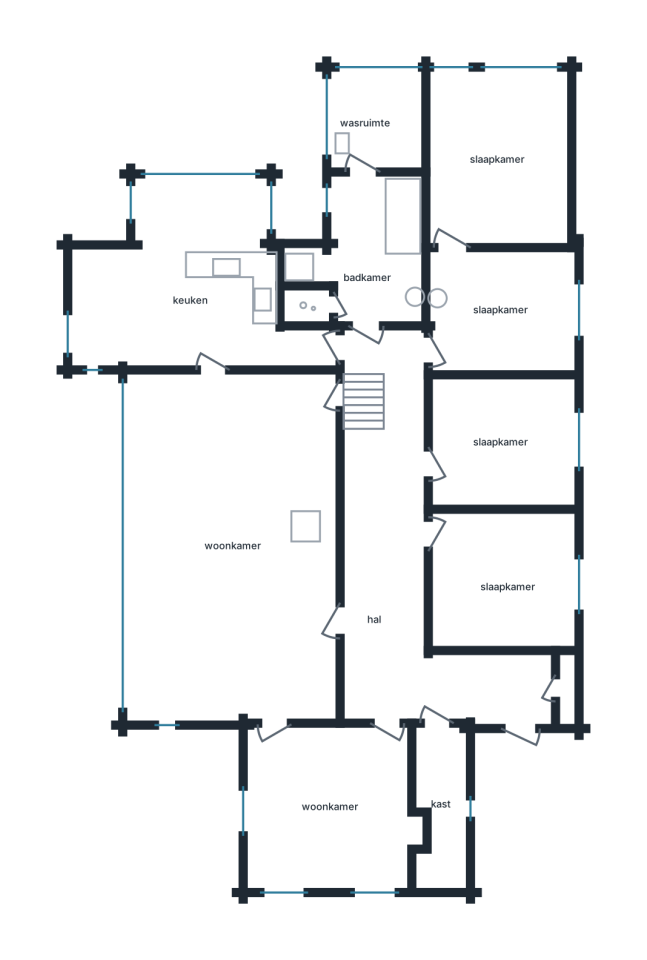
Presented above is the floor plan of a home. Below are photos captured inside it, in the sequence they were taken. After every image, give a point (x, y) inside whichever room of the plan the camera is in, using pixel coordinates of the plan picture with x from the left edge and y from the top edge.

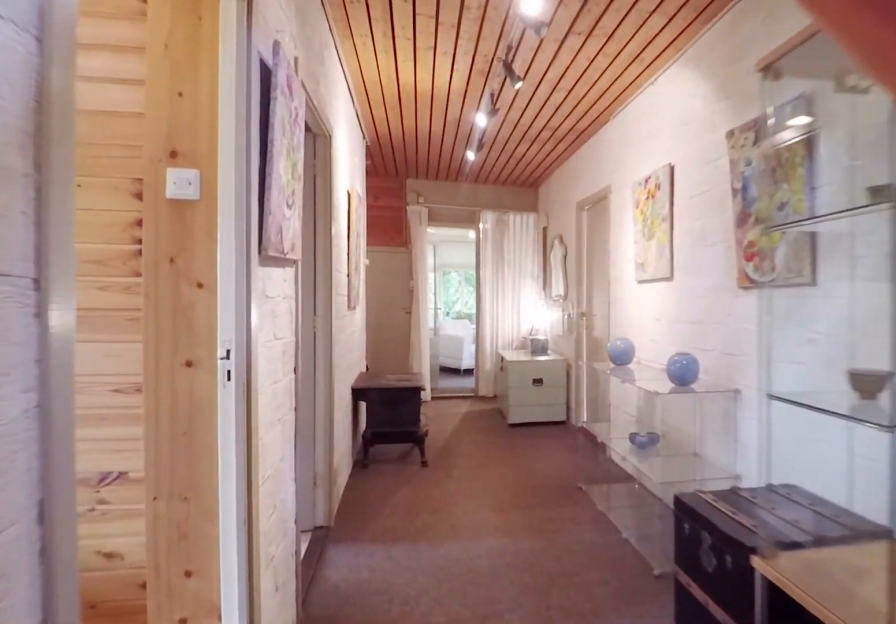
(409, 568)
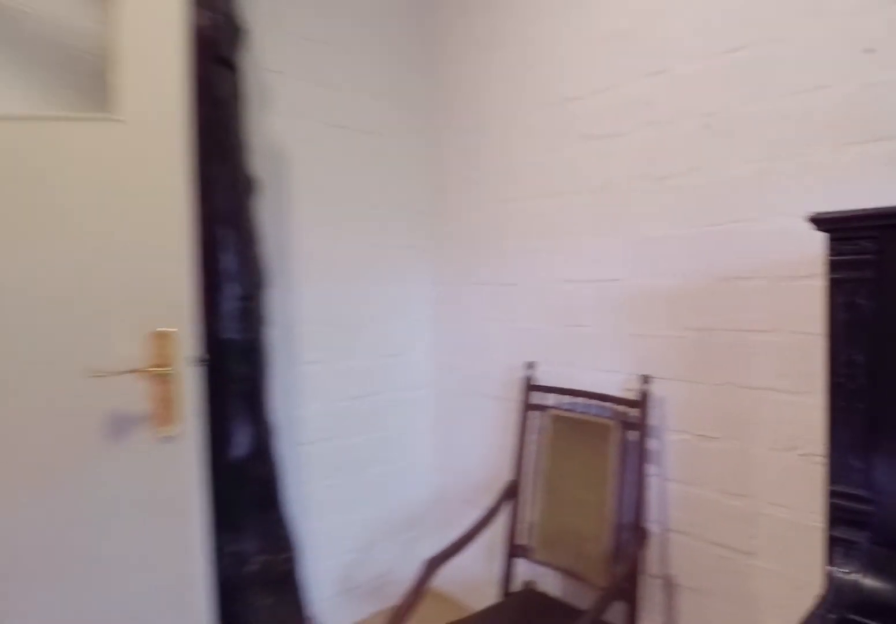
(501, 442)
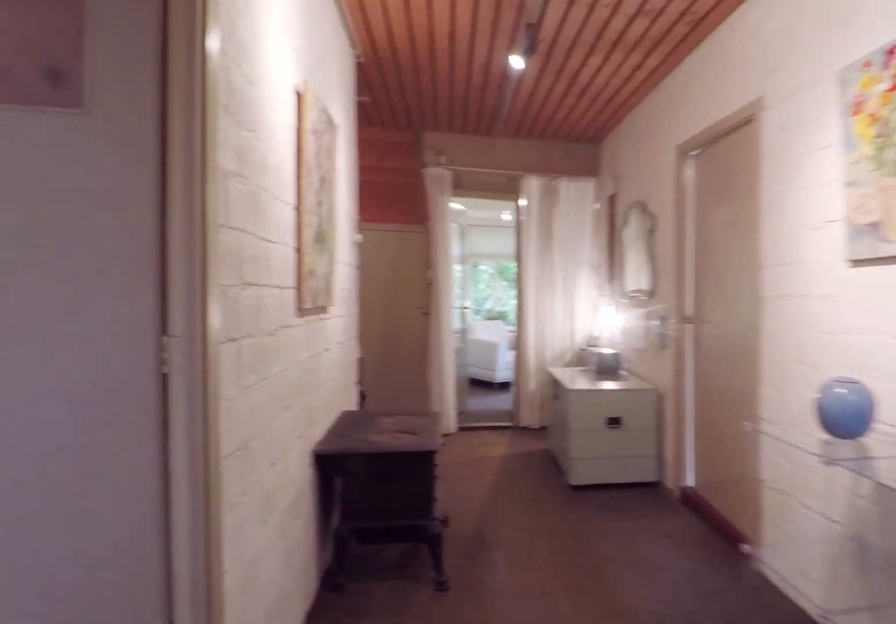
(409, 567)
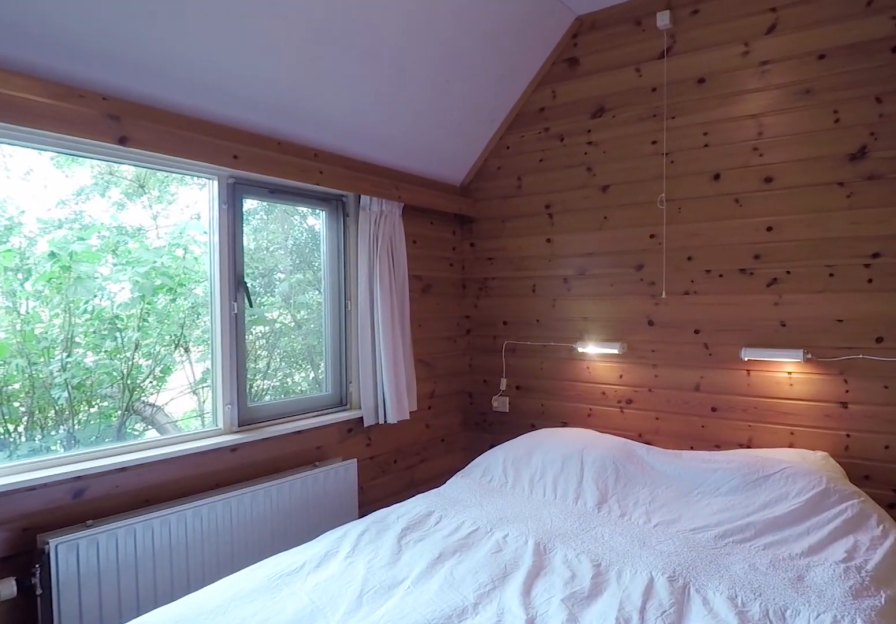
(501, 580)
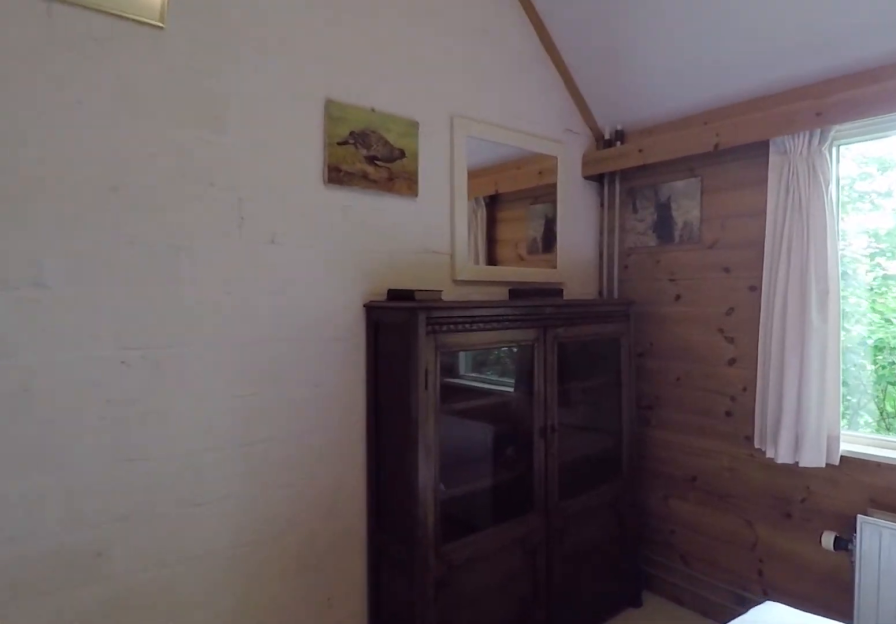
(501, 580)
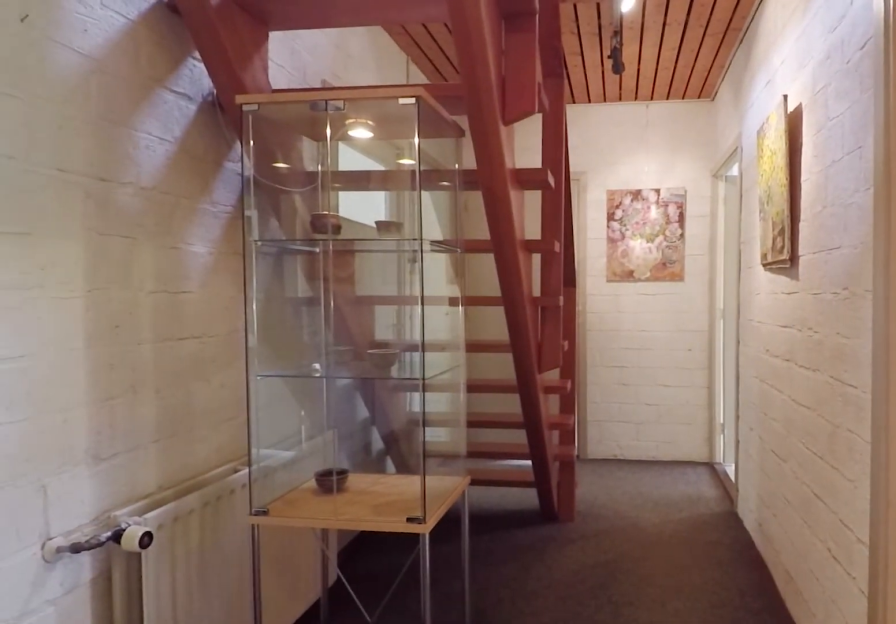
(409, 567)
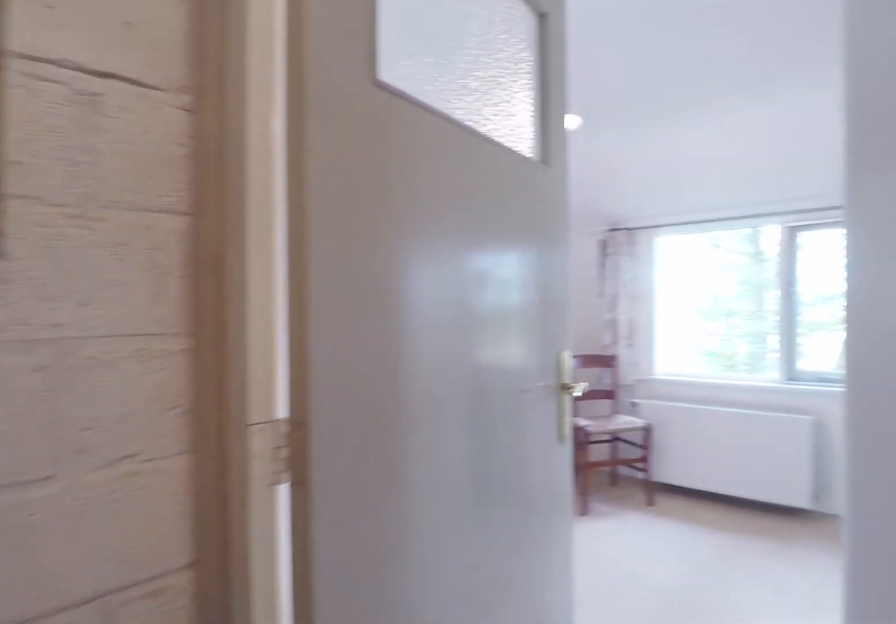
(409, 567)
